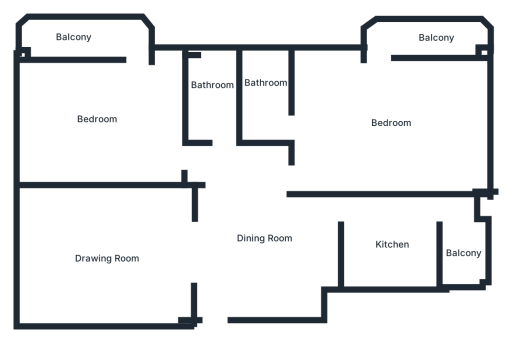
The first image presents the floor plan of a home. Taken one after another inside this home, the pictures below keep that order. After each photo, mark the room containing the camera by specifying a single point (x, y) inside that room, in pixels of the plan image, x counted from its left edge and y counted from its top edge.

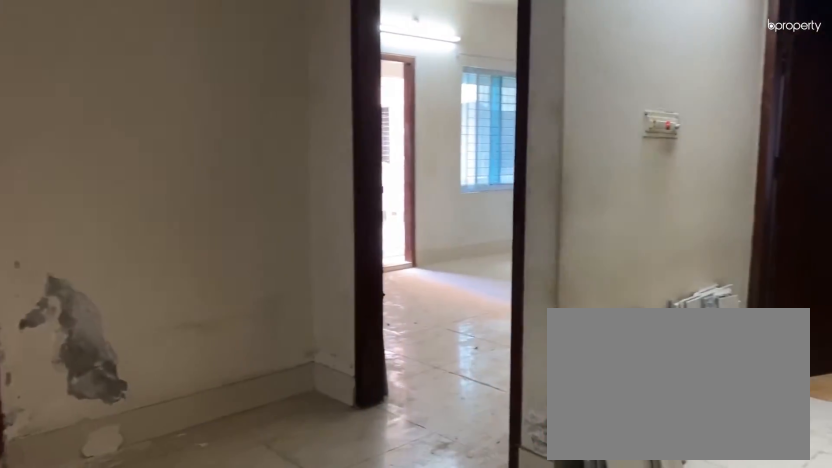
(259, 231)
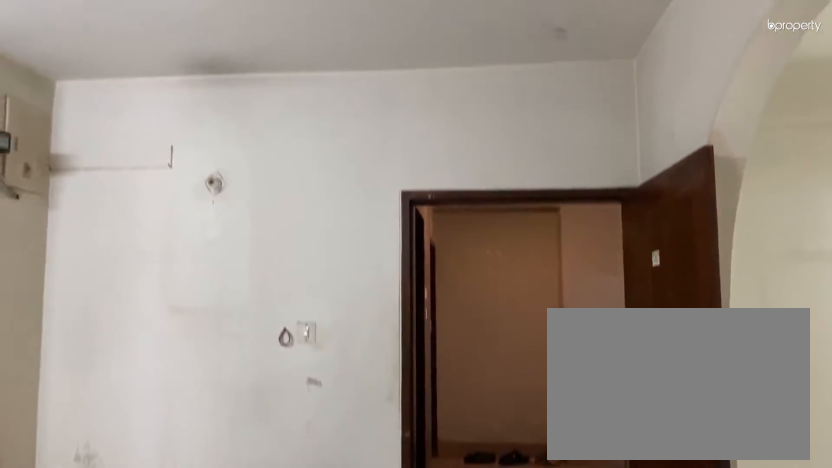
(259, 231)
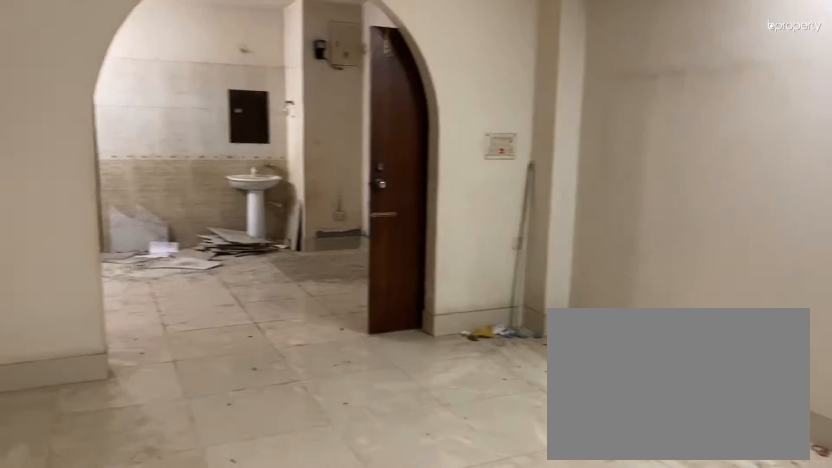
(101, 251)
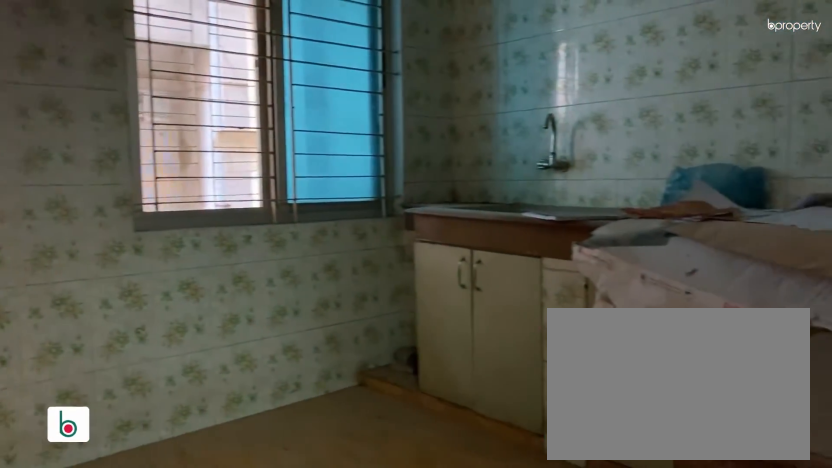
(388, 243)
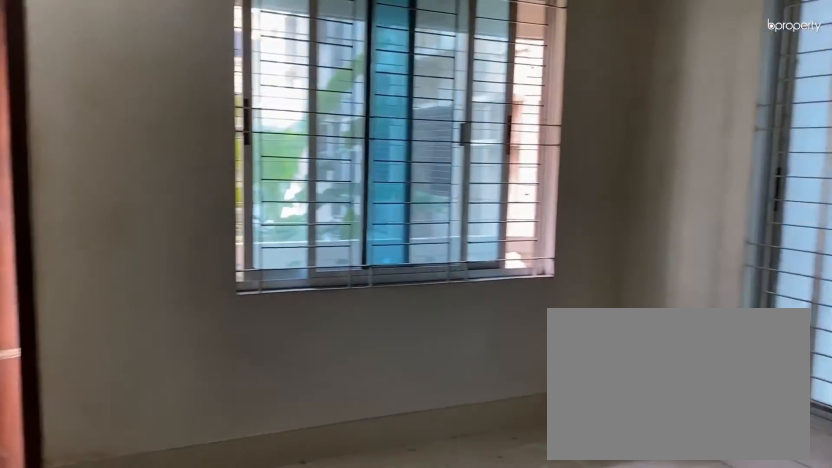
(391, 116)
